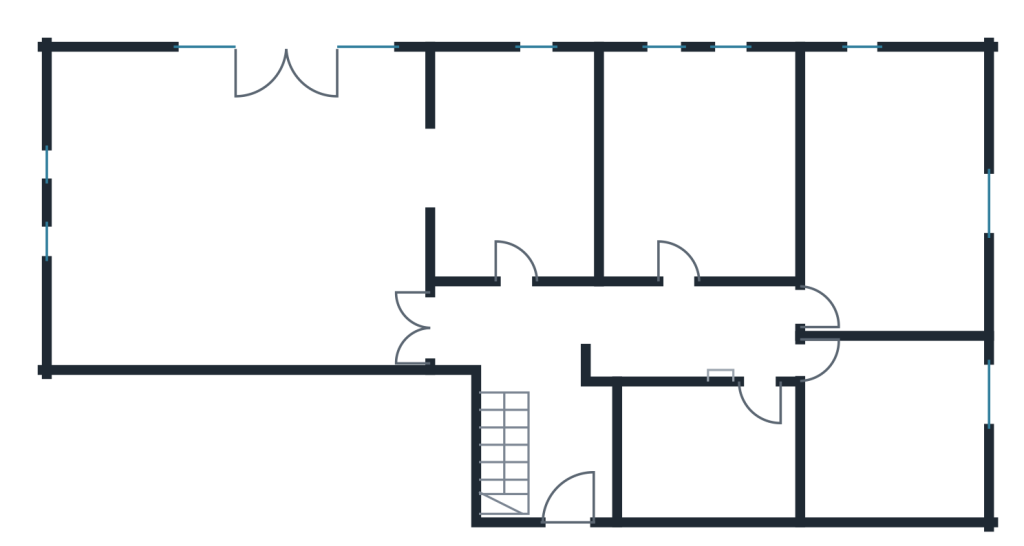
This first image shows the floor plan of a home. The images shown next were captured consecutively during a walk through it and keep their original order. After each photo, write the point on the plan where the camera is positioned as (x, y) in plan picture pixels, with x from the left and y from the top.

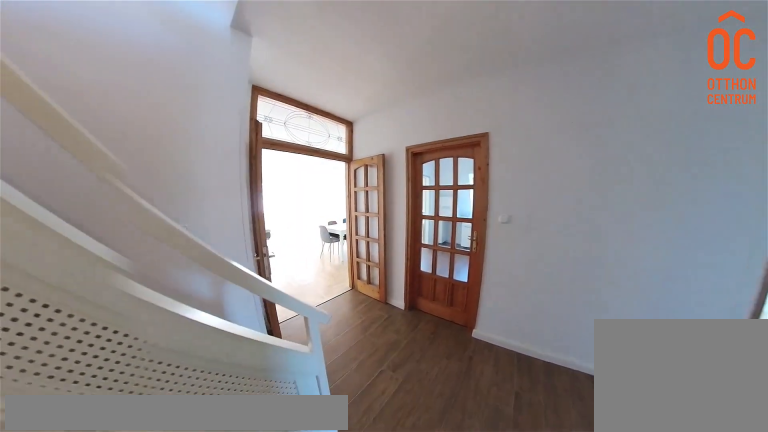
(585, 360)
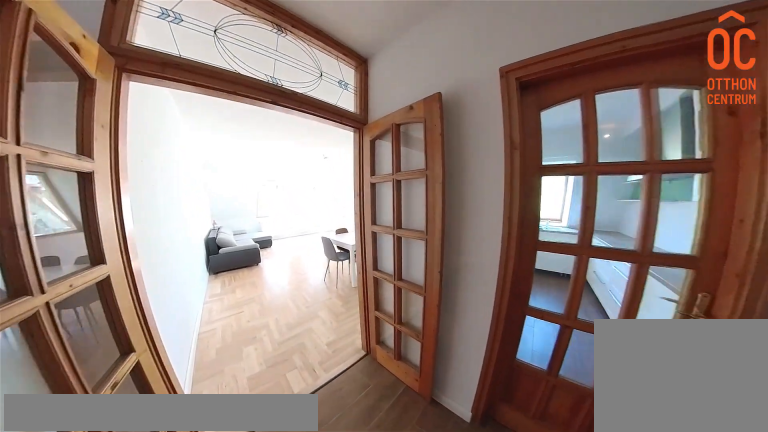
(474, 321)
